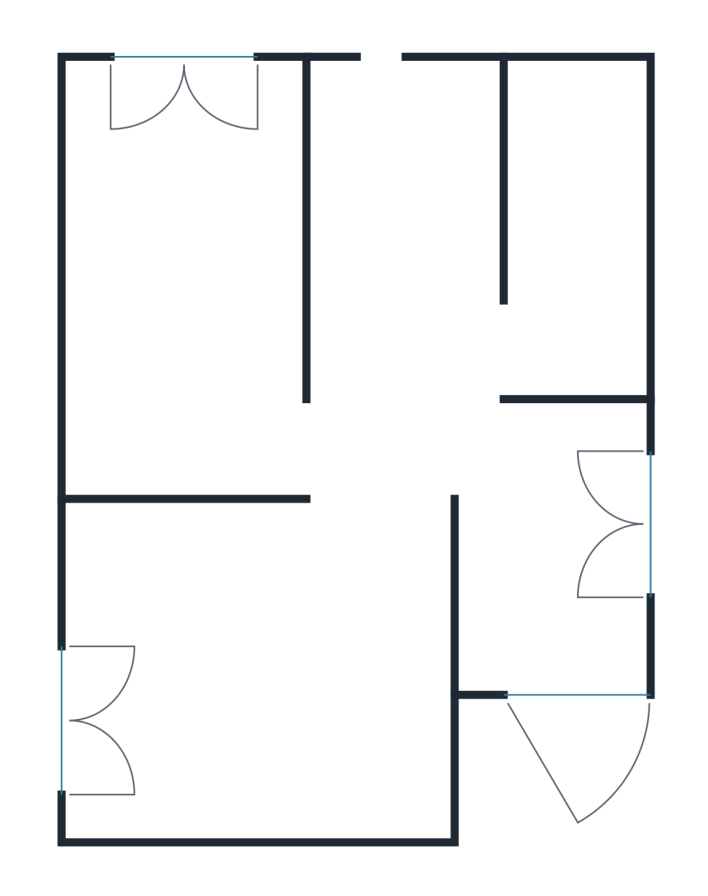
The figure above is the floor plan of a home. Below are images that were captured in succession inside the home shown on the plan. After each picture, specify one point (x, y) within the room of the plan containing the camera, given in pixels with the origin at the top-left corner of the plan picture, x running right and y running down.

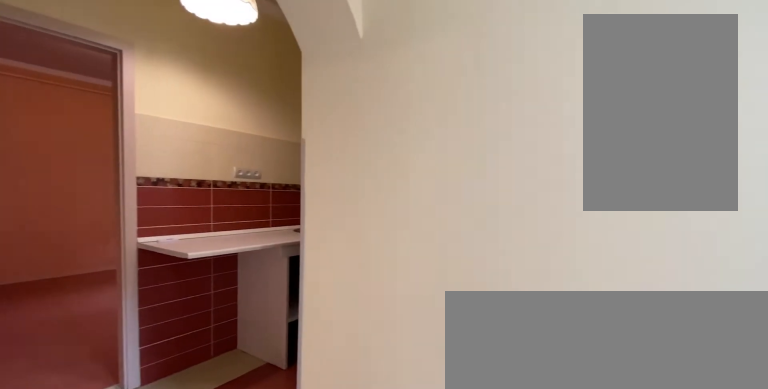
(552, 557)
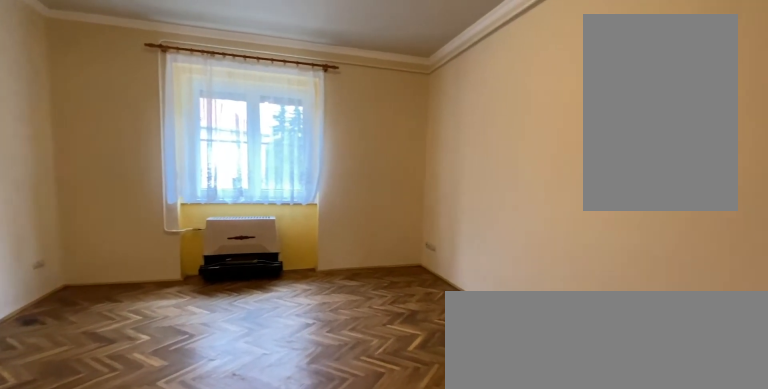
(261, 669)
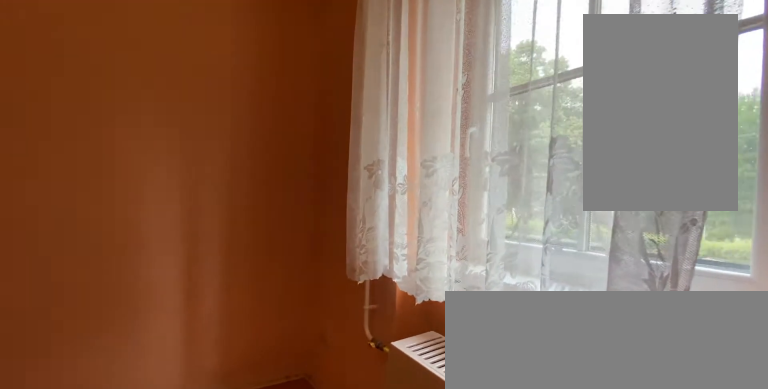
(173, 273)
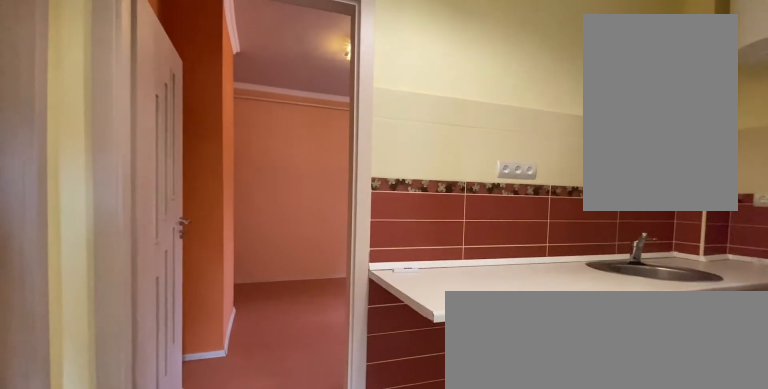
(407, 247)
